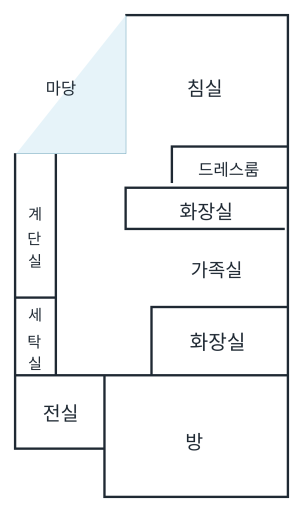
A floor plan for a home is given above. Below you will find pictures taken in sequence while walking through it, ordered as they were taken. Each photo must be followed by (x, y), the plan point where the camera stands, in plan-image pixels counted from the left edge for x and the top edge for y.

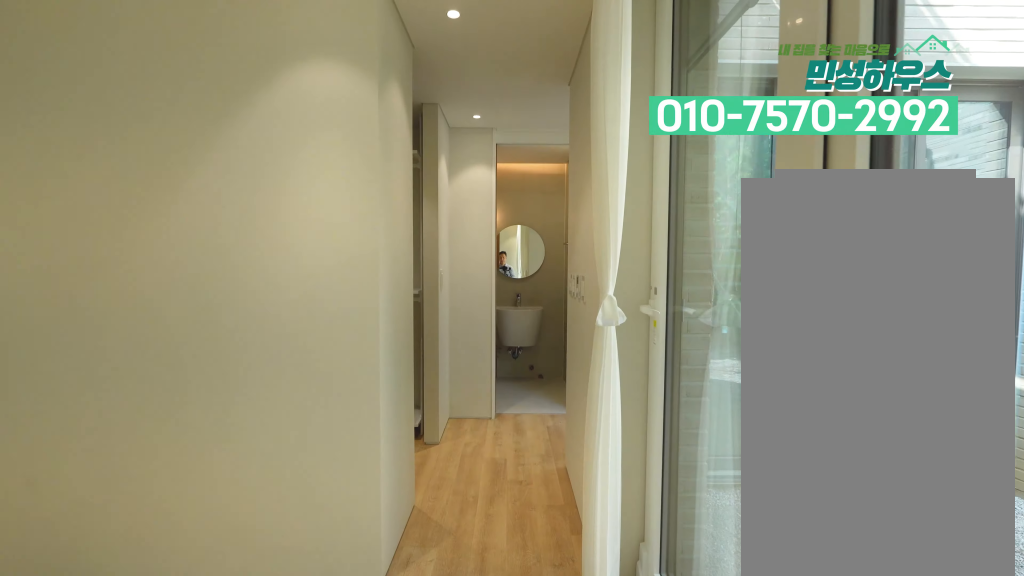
(152, 80)
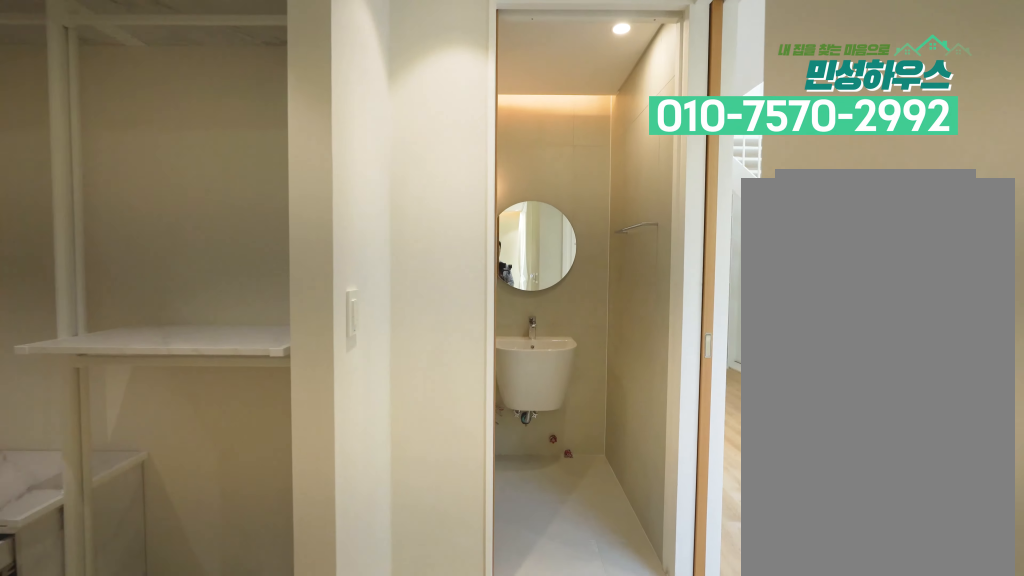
(150, 156)
